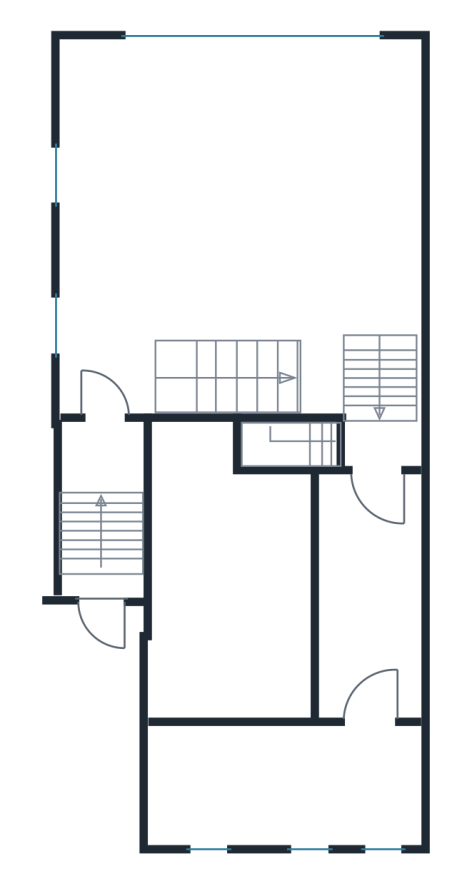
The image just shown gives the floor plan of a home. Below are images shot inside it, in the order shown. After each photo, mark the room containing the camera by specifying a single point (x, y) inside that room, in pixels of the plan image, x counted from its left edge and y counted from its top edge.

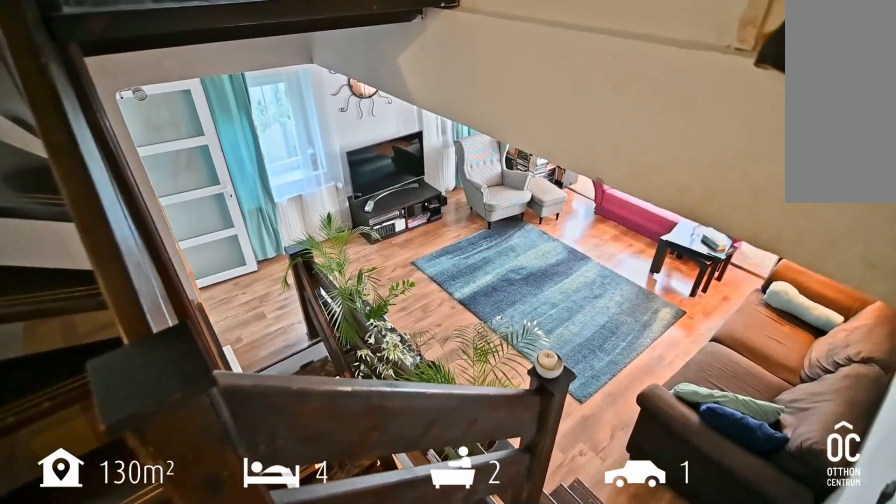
(382, 419)
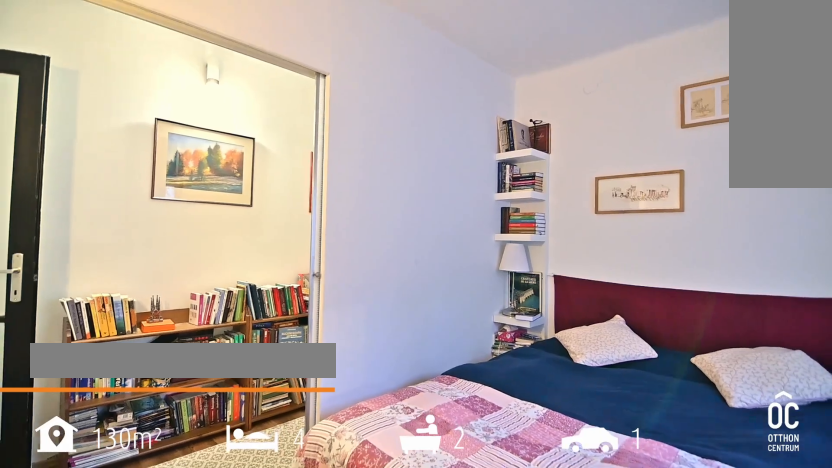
(237, 590)
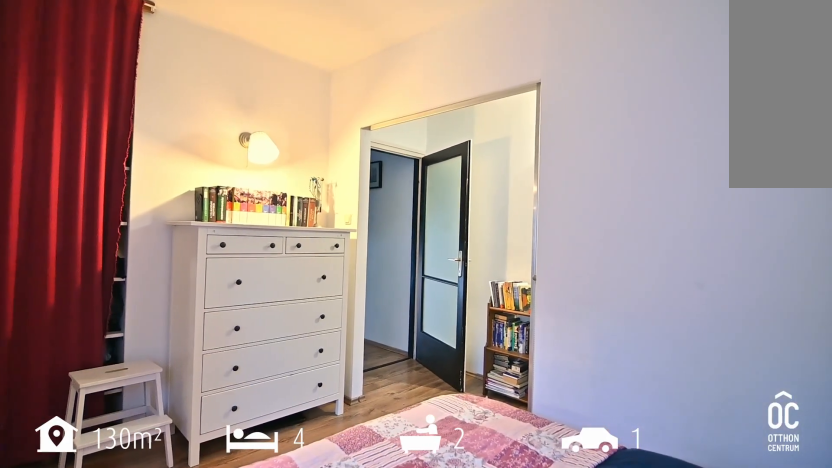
(237, 590)
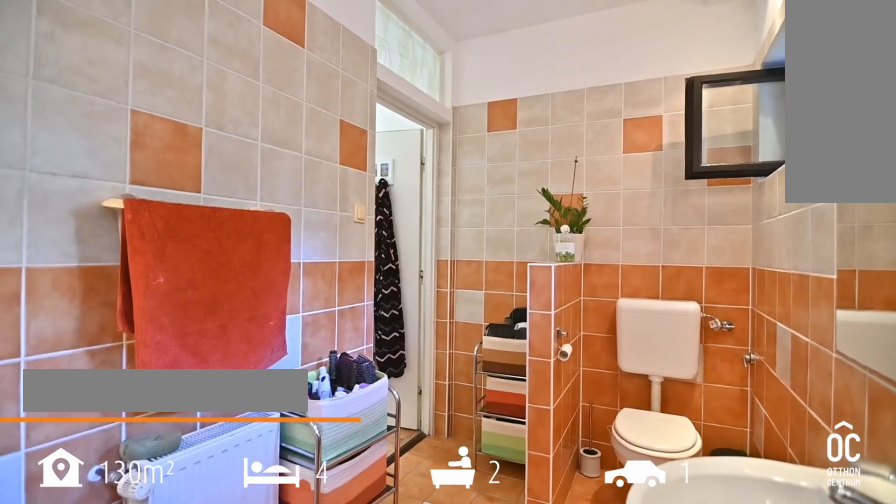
(288, 788)
